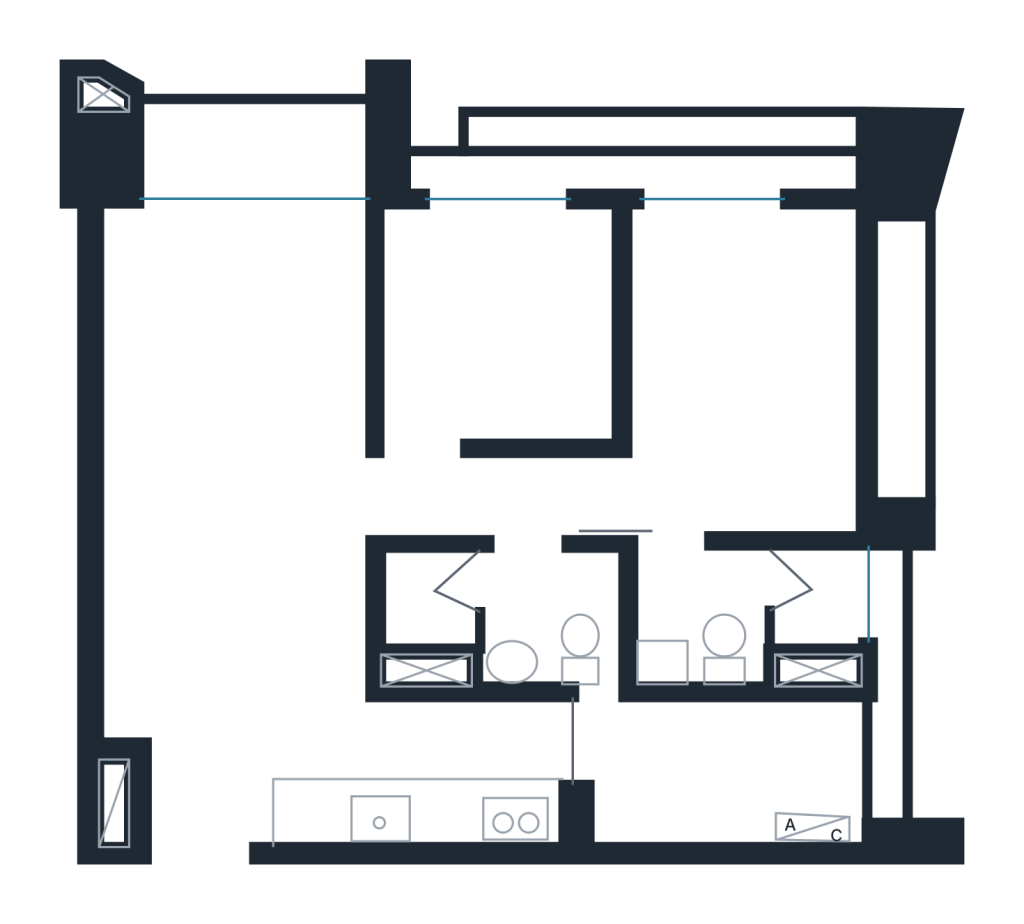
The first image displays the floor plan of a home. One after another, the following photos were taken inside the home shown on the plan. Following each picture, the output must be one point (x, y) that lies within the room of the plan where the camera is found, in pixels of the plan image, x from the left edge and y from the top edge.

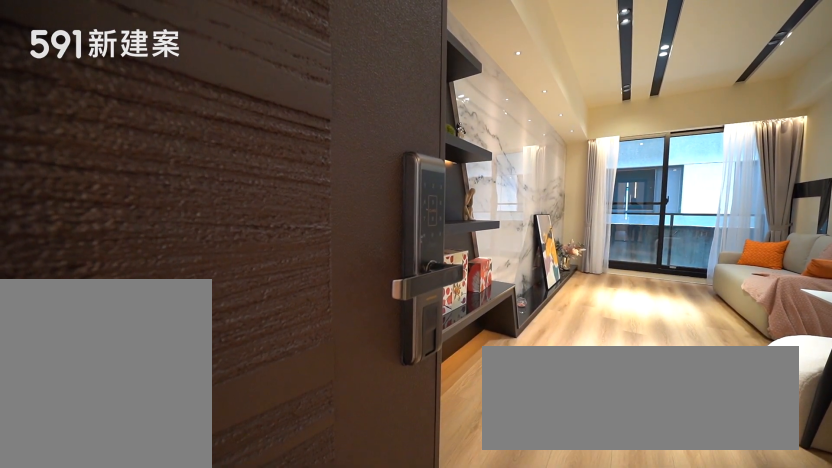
(204, 789)
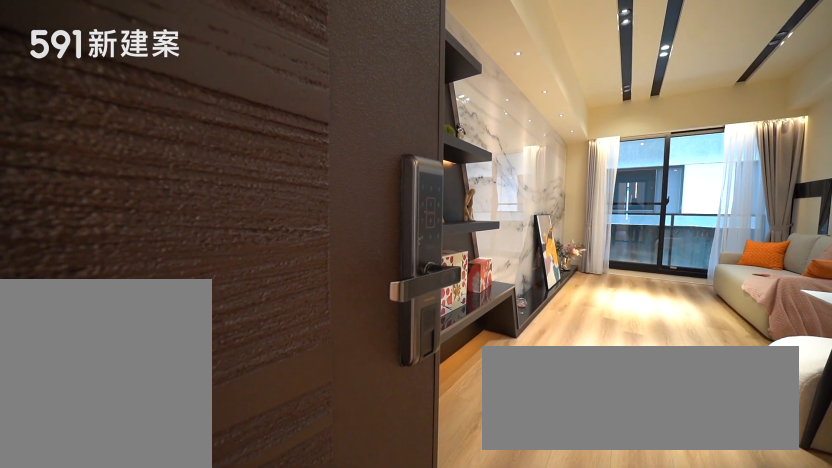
(204, 789)
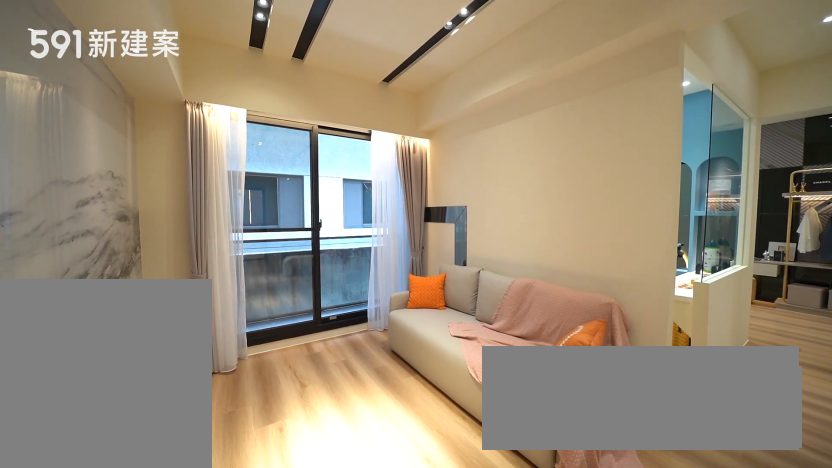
(235, 343)
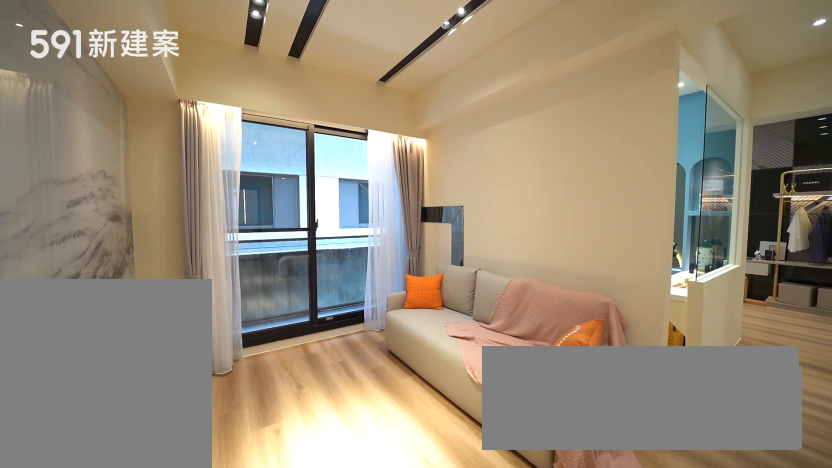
(235, 343)
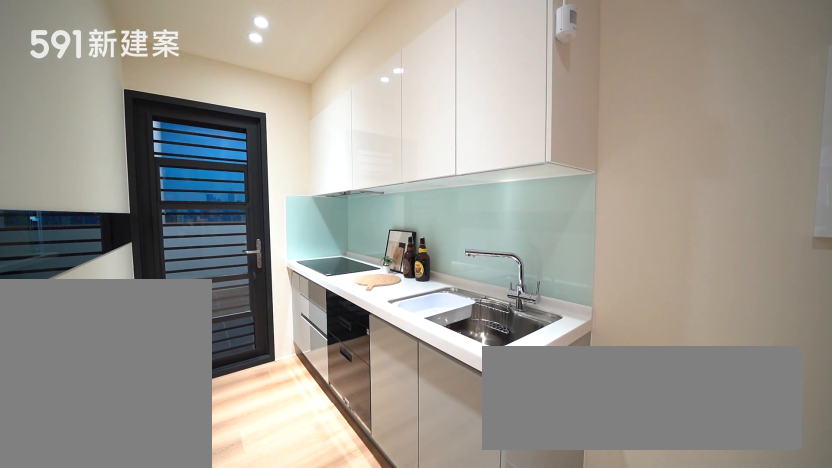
(426, 777)
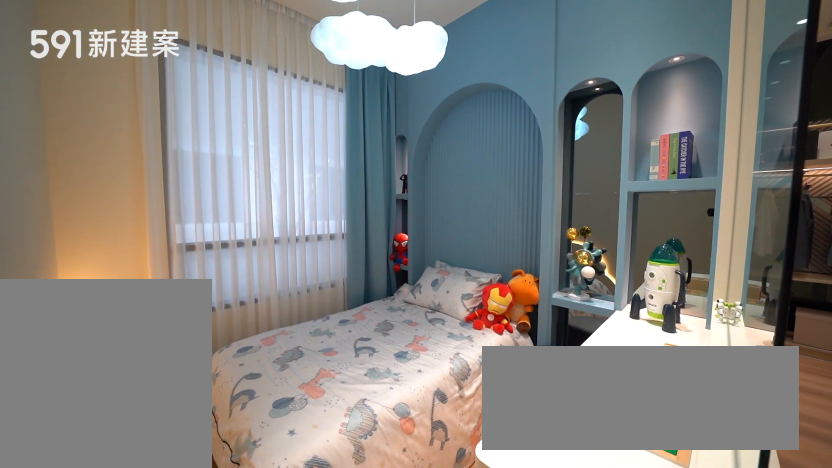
(508, 322)
